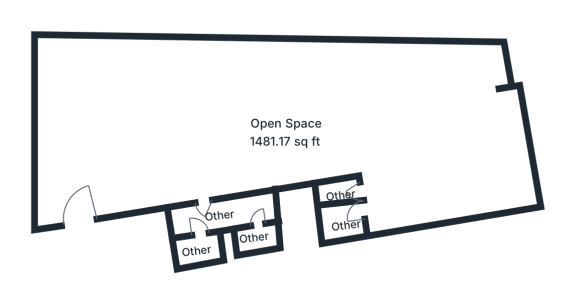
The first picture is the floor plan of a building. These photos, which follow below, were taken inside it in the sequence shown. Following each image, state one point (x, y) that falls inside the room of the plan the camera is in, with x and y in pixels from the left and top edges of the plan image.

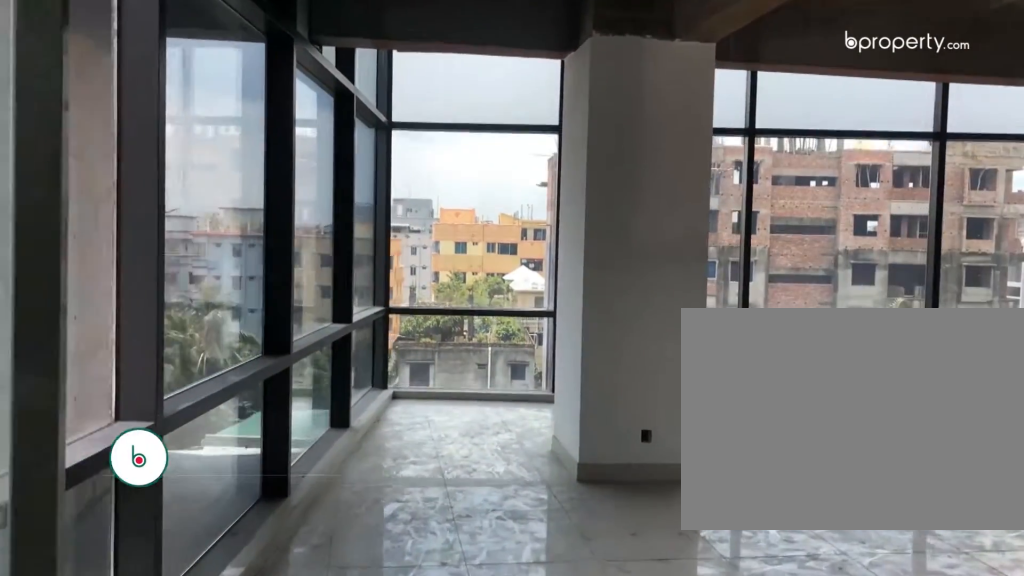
(82, 173)
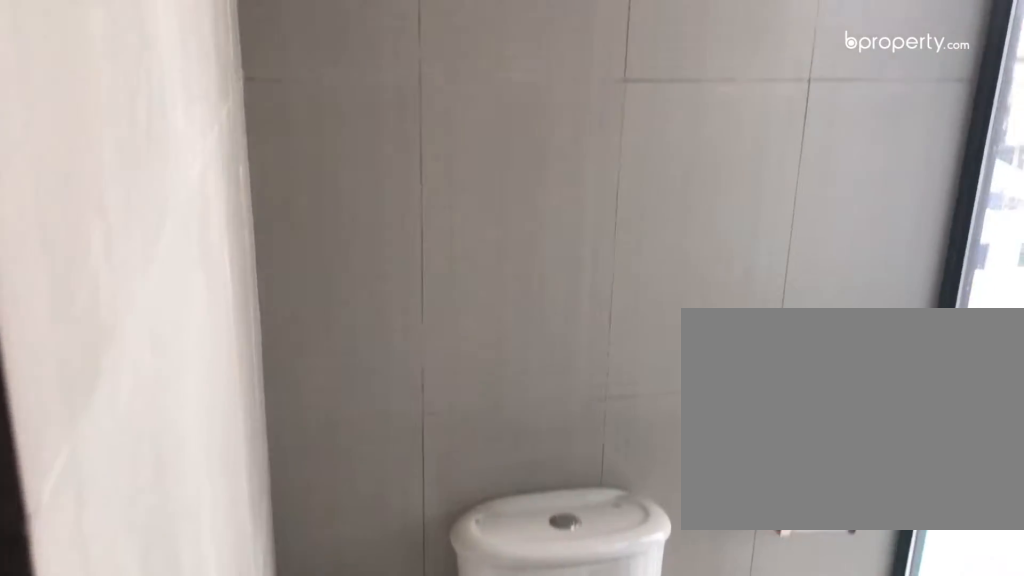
(197, 247)
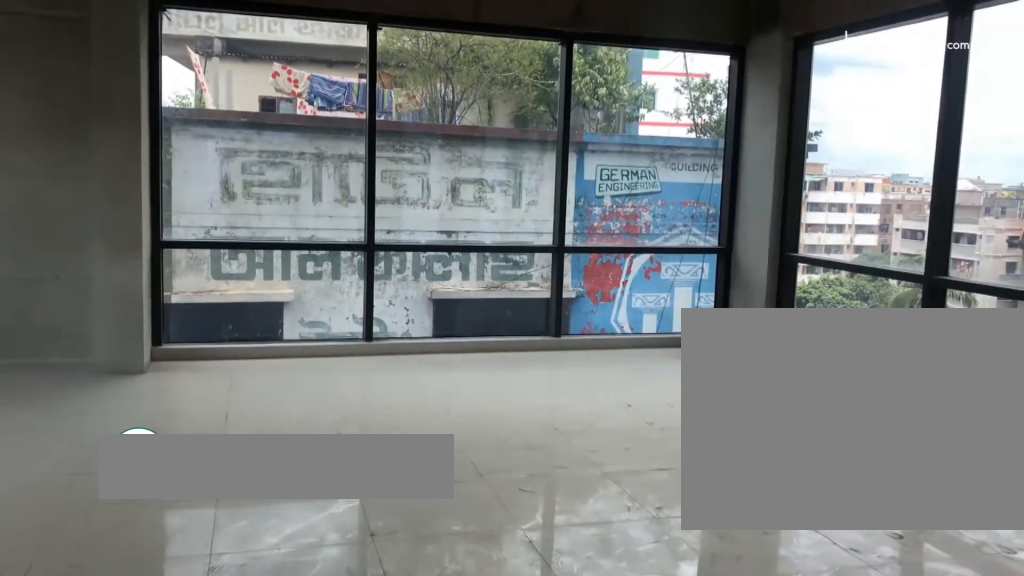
(395, 114)
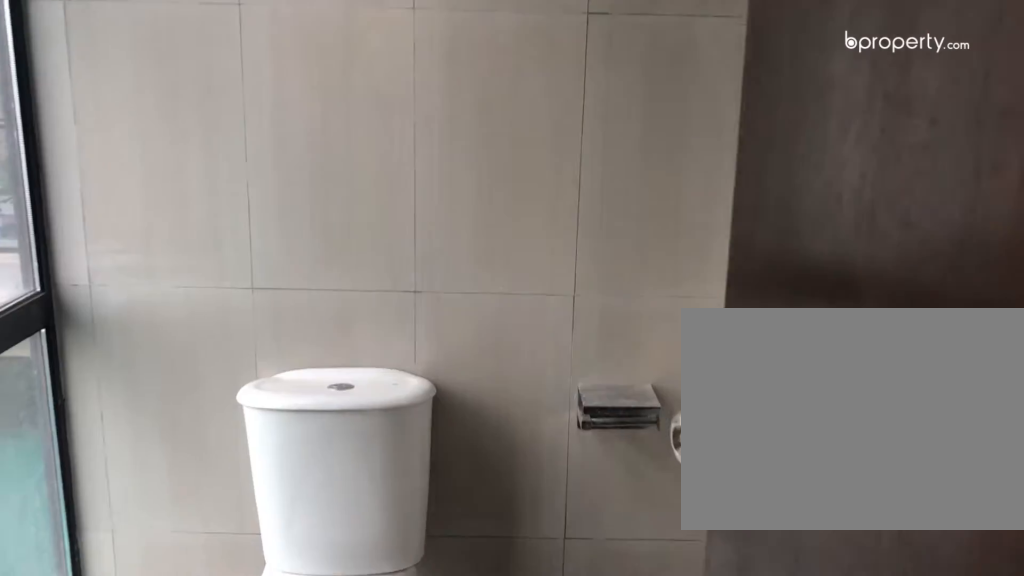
(344, 225)
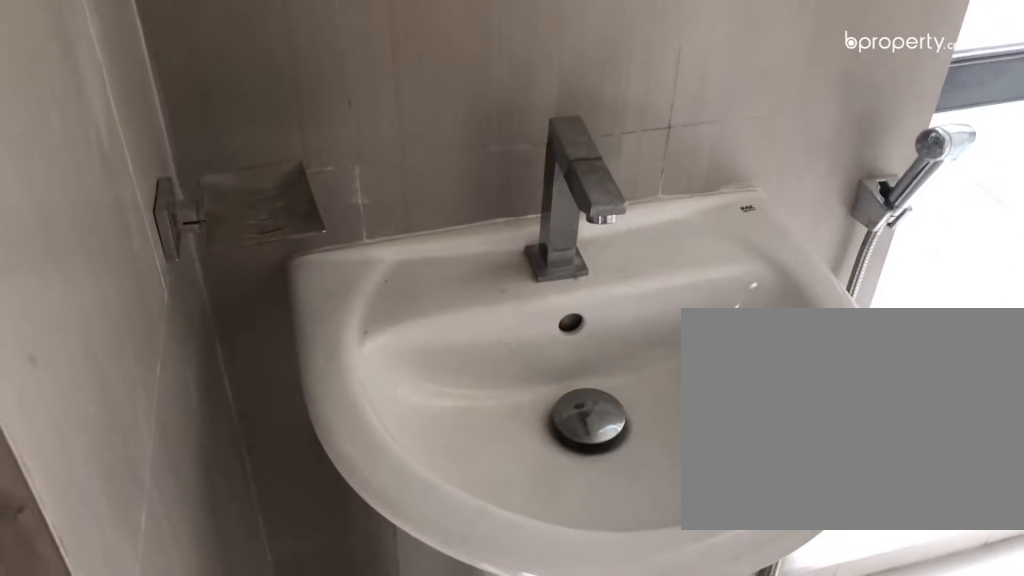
(344, 225)
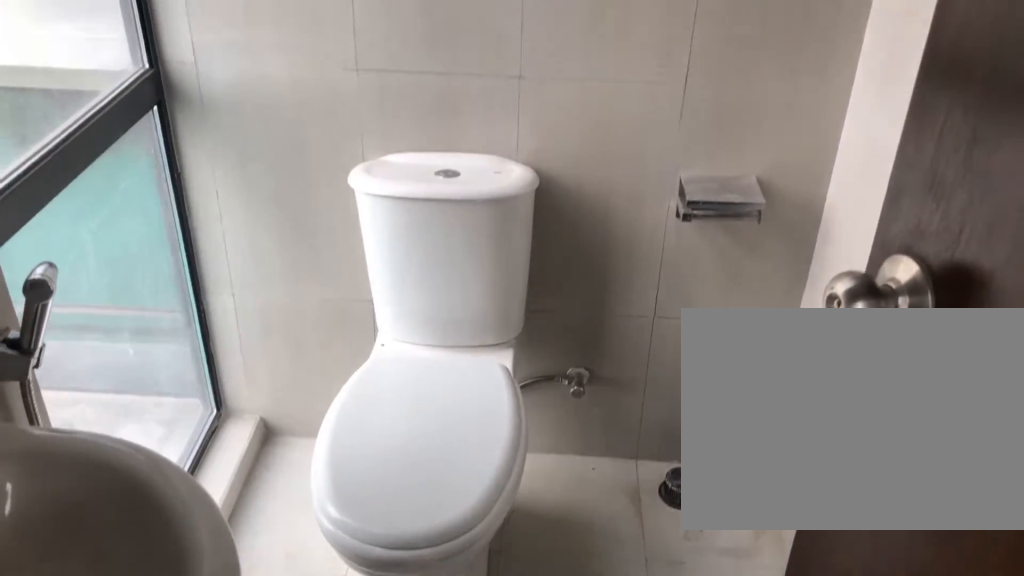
(344, 225)
